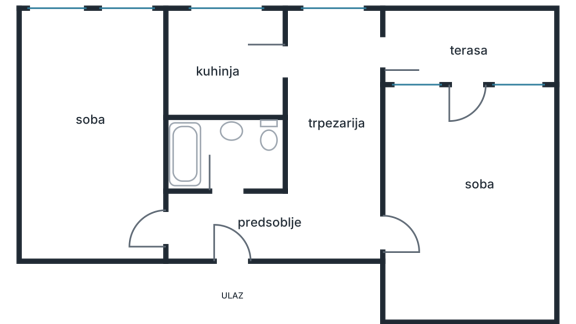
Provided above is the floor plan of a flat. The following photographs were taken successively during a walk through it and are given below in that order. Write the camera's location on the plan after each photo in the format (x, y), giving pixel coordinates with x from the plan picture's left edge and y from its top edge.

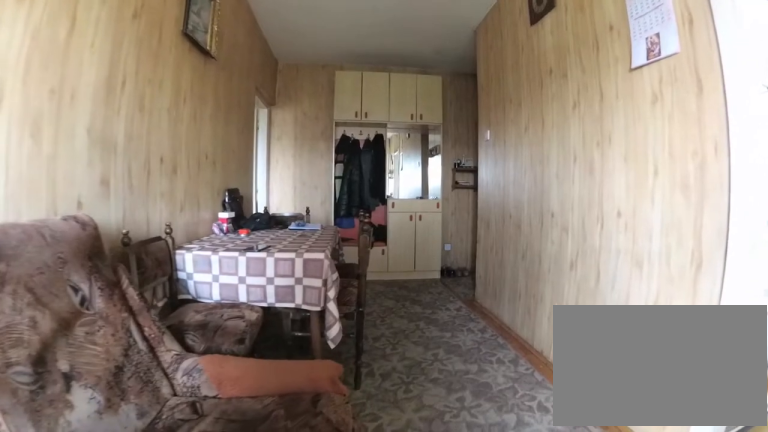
(342, 65)
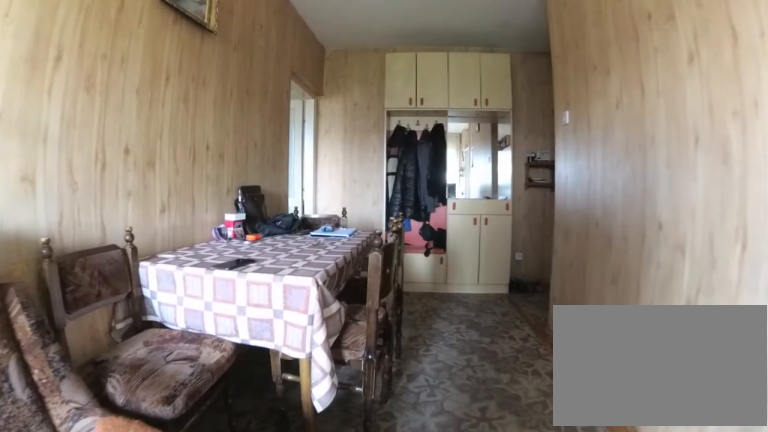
(338, 87)
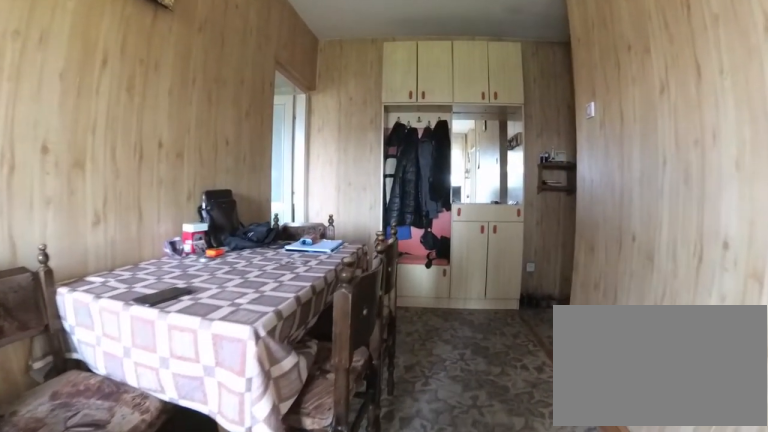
(336, 99)
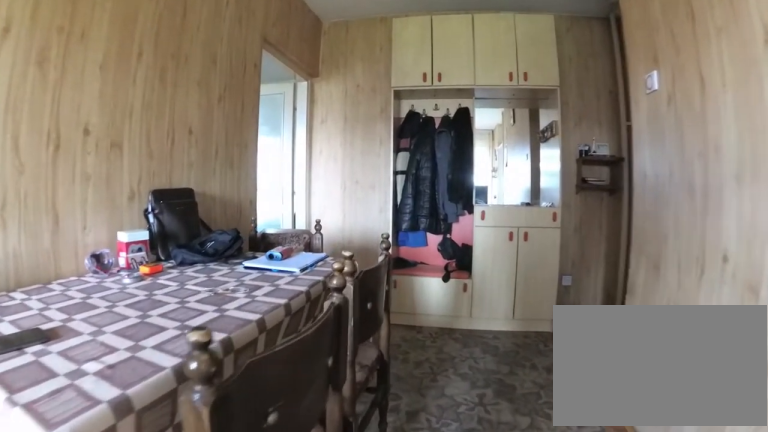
(334, 116)
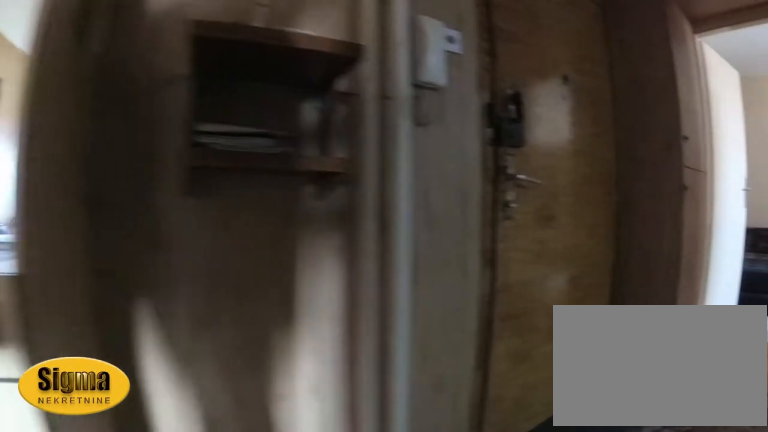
(295, 214)
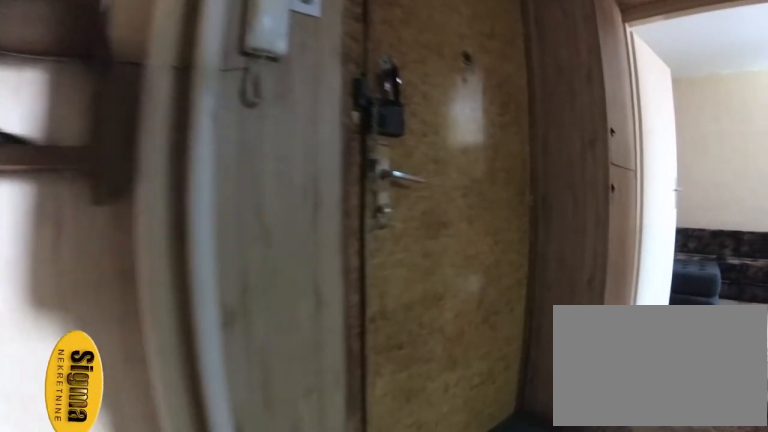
(280, 225)
